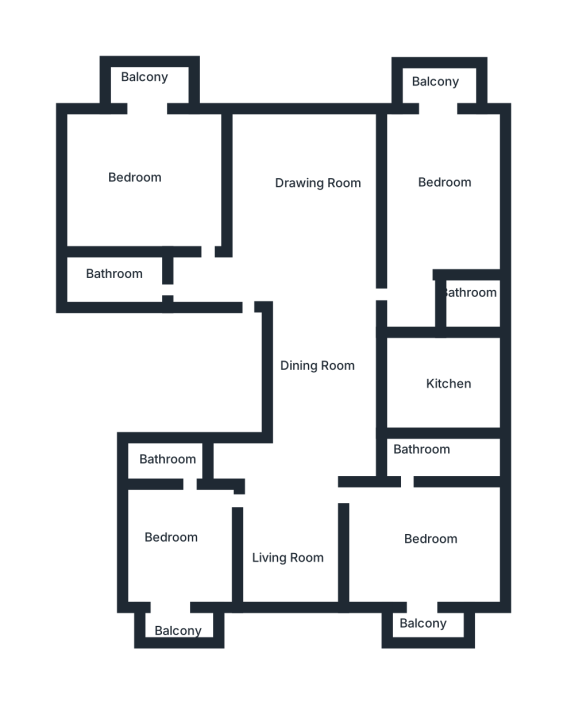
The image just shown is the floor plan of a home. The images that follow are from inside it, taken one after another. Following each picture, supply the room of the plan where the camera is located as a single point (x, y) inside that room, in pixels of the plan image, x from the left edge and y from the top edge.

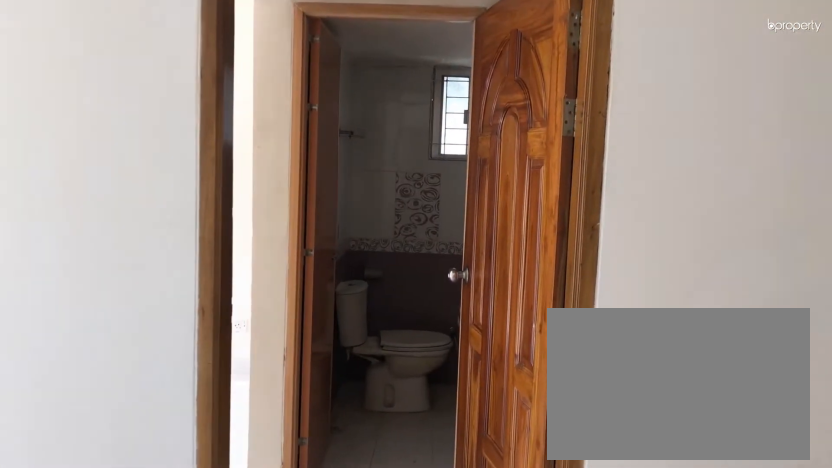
(328, 313)
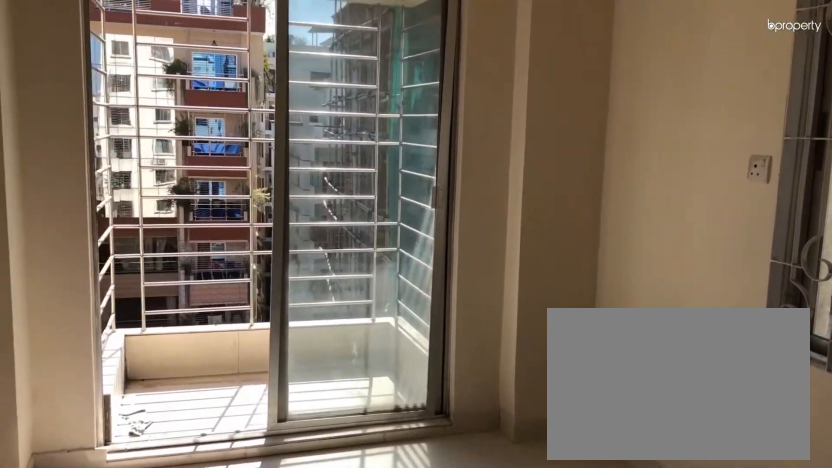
(432, 198)
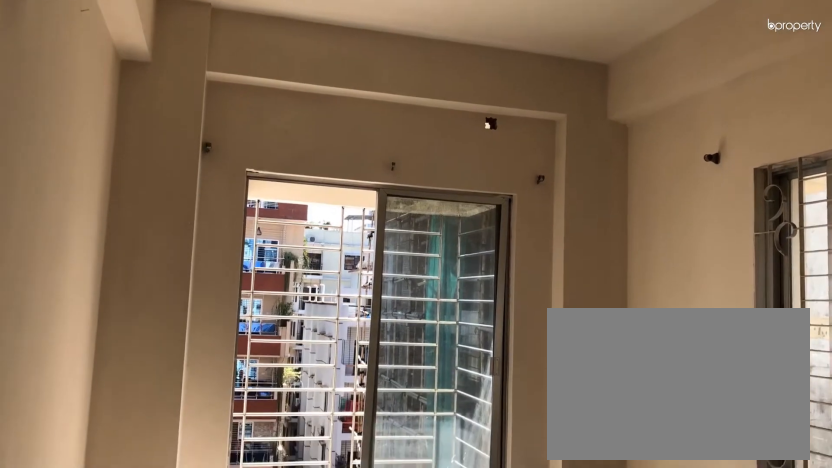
(432, 198)
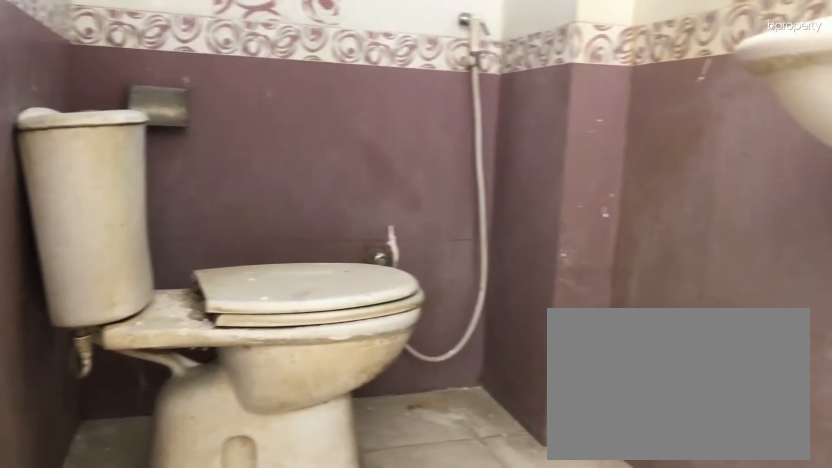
(466, 302)
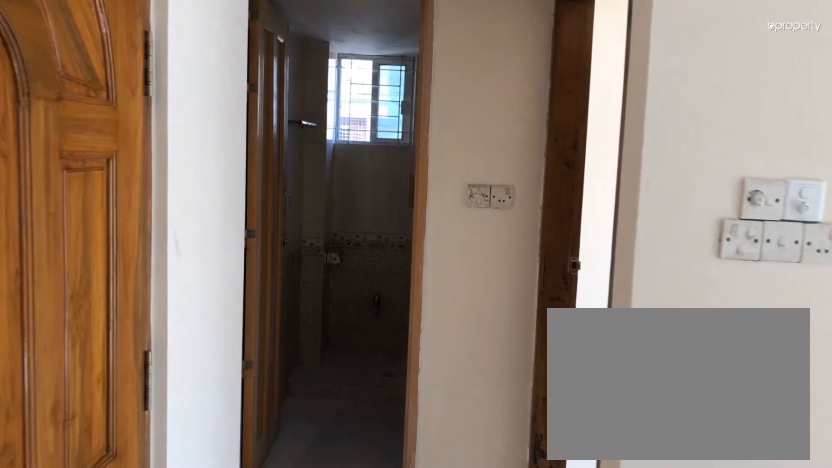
(235, 284)
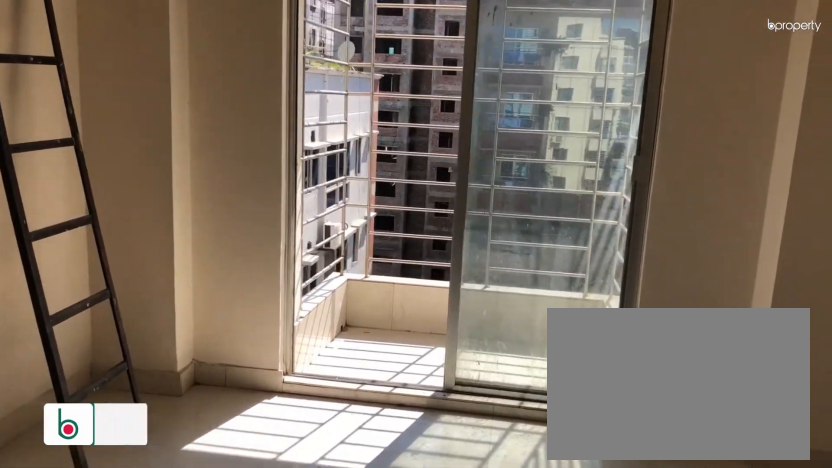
(148, 189)
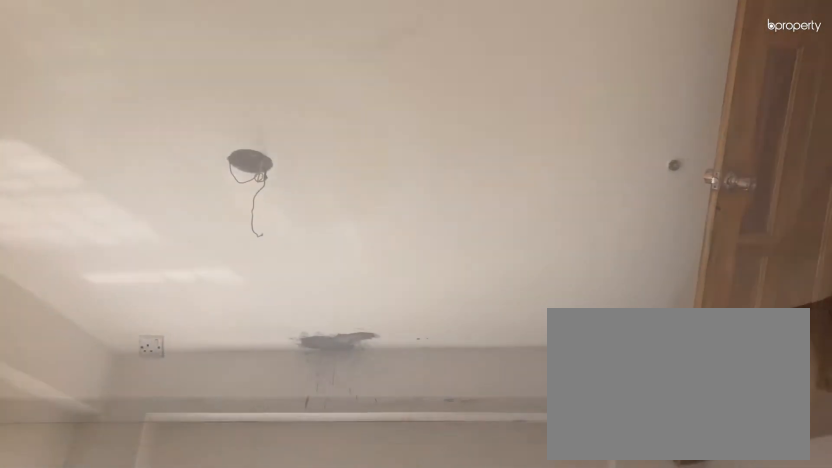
(148, 189)
